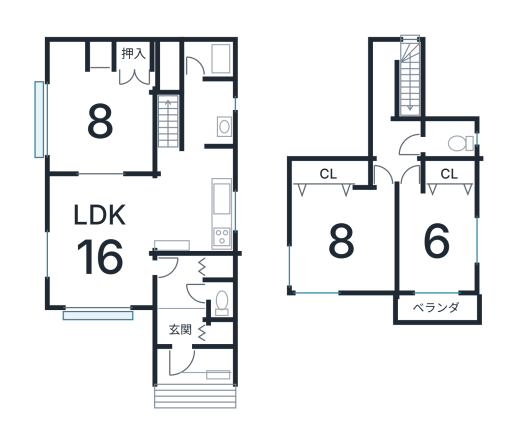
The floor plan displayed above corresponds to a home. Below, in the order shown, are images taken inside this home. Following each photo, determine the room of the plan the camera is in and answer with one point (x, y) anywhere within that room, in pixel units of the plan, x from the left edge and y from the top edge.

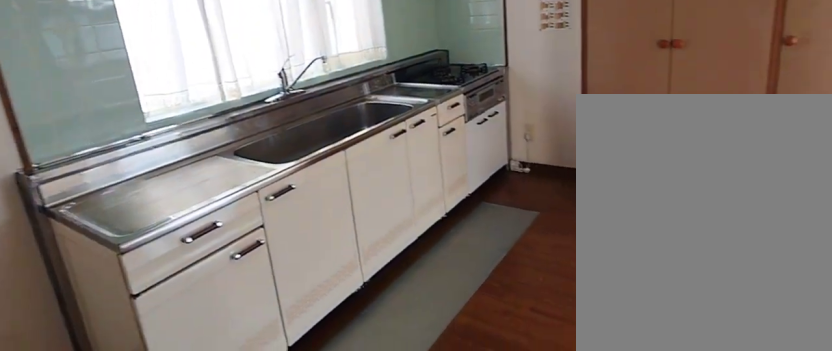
(190, 201)
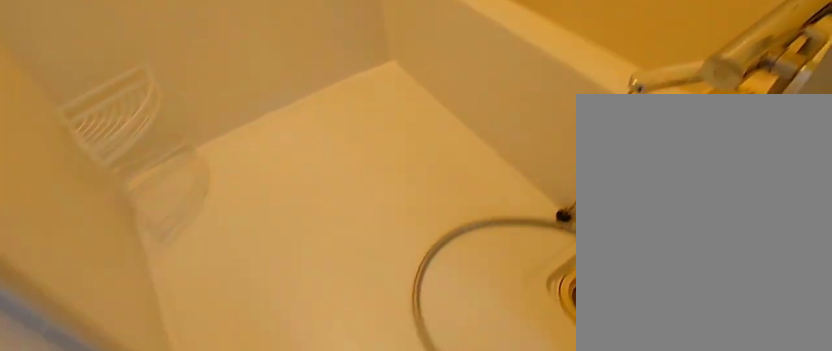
(208, 60)
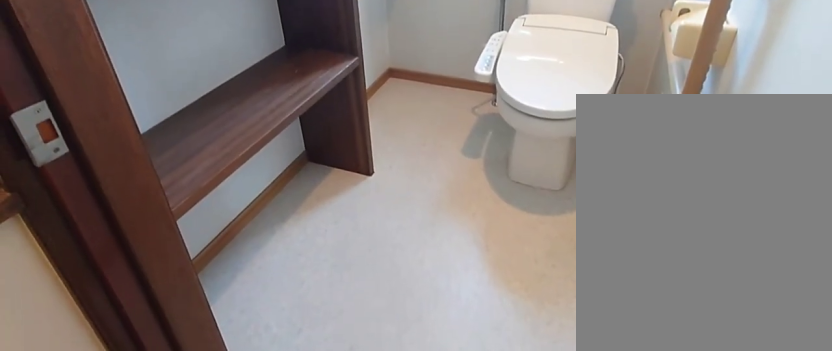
(449, 147)
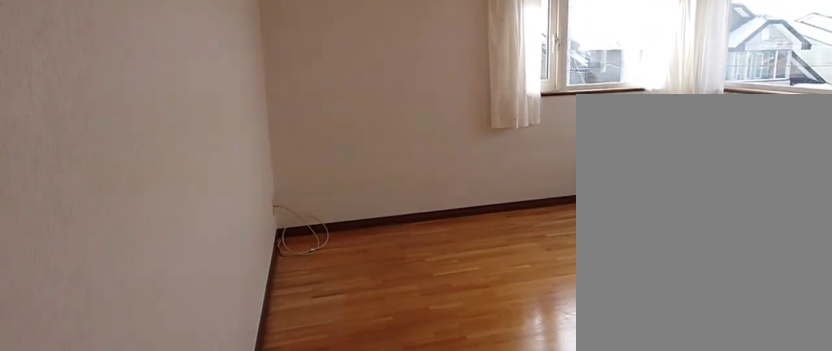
(339, 233)
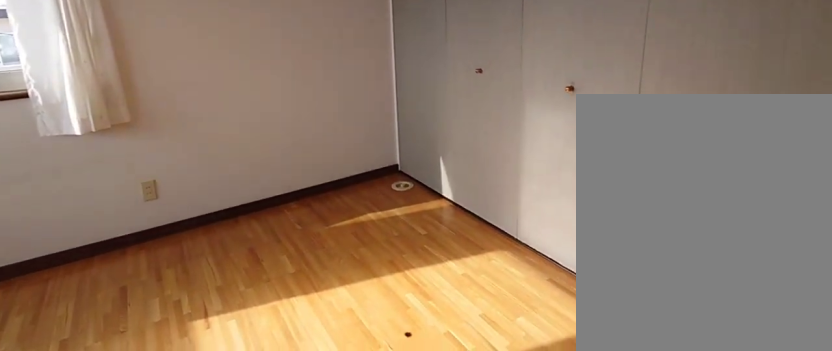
(339, 233)
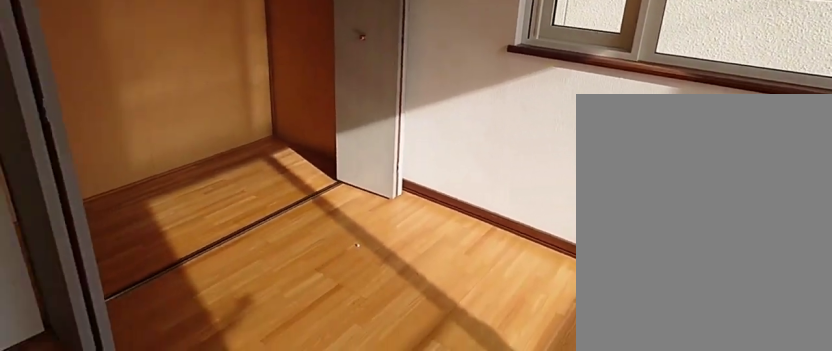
(441, 233)
